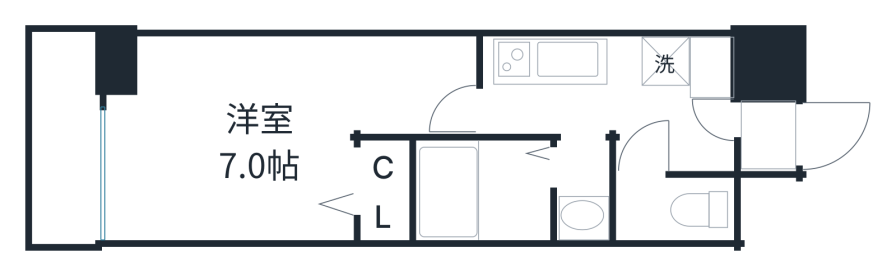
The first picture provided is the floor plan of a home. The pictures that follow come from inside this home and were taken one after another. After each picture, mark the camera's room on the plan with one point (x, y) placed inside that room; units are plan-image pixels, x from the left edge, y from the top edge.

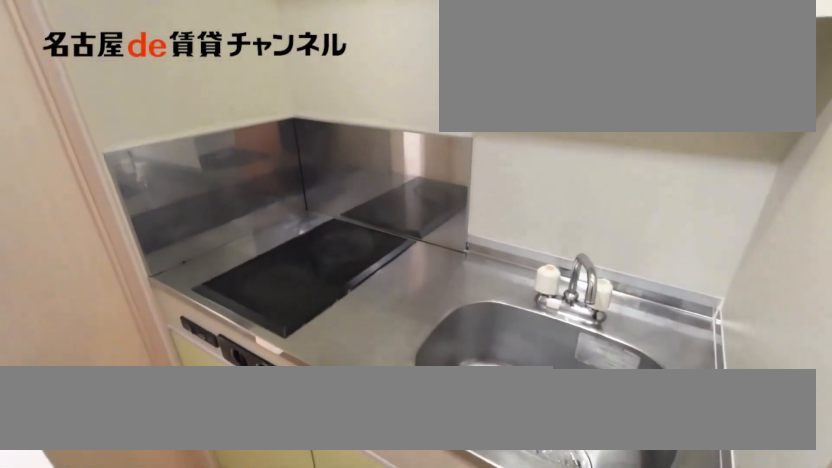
(561, 61)
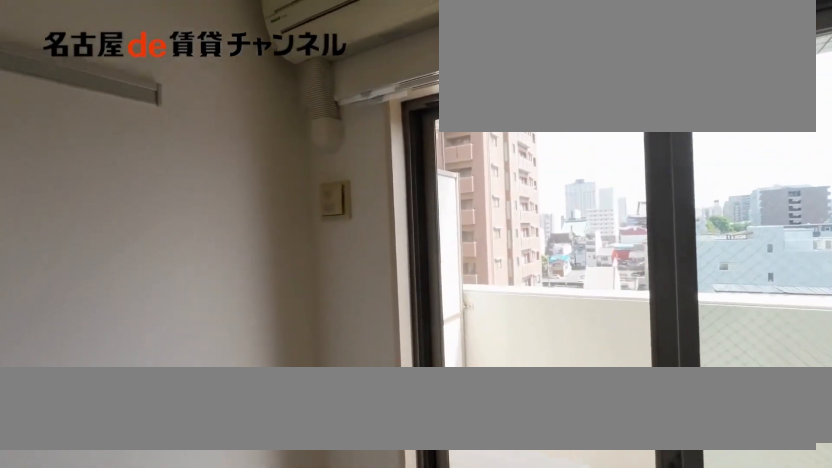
(265, 127)
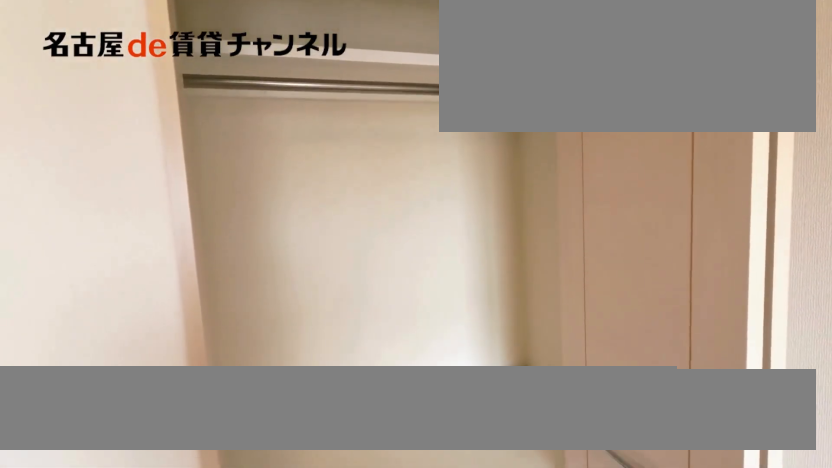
(382, 191)
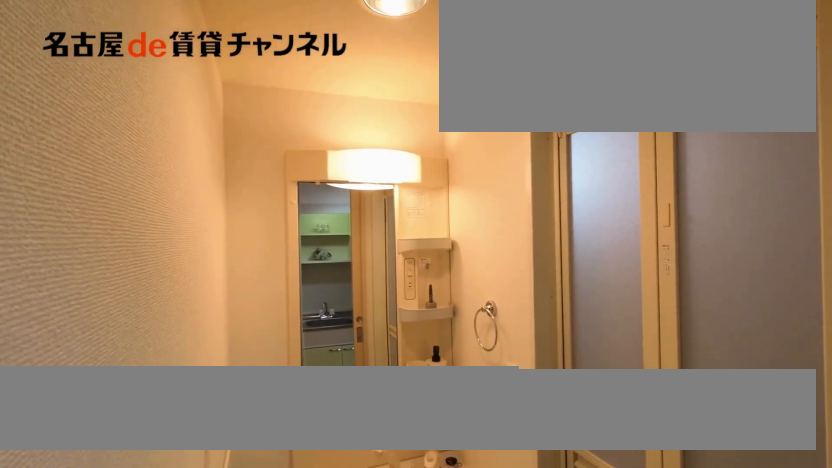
(593, 190)
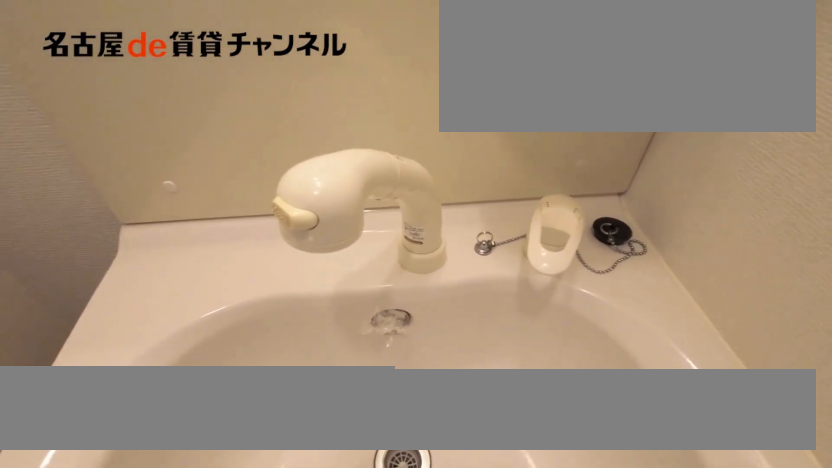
(593, 190)
